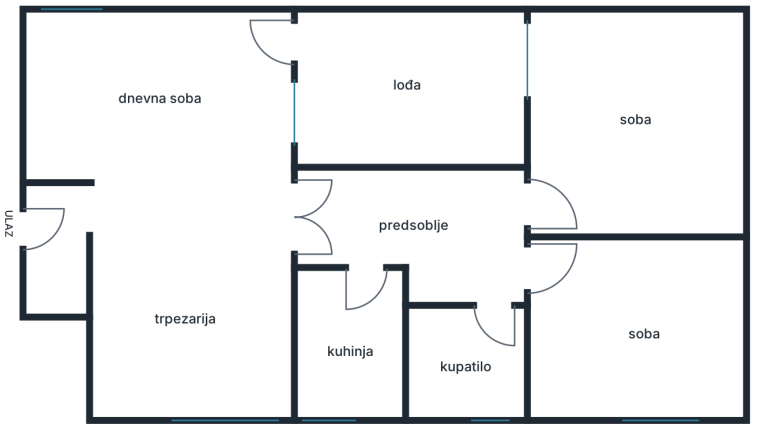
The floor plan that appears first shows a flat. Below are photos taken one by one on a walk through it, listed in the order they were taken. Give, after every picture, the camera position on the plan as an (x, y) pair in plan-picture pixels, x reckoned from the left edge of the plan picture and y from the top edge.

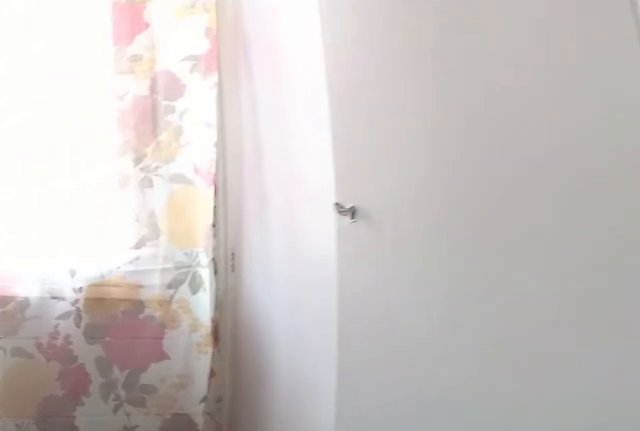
(350, 347)
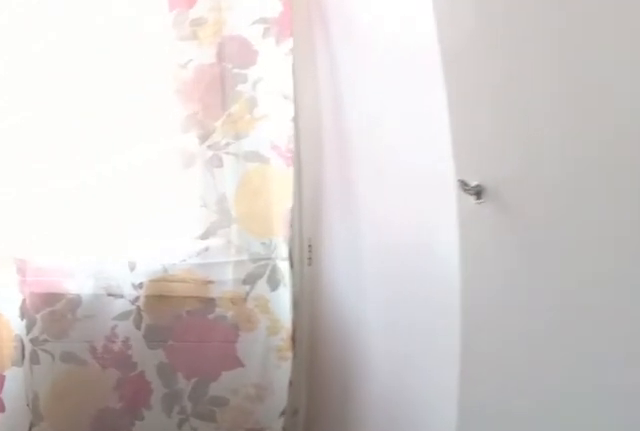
(351, 356)
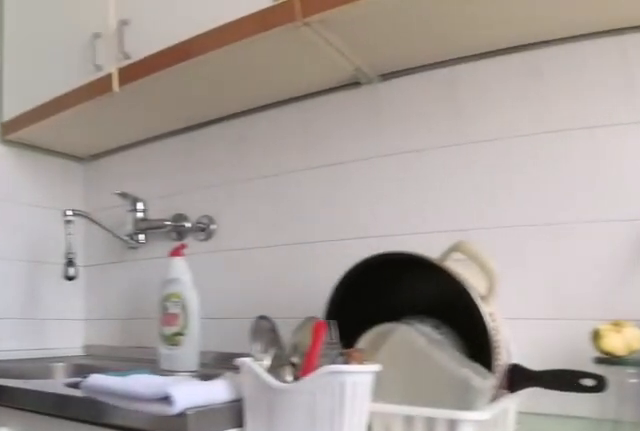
(341, 404)
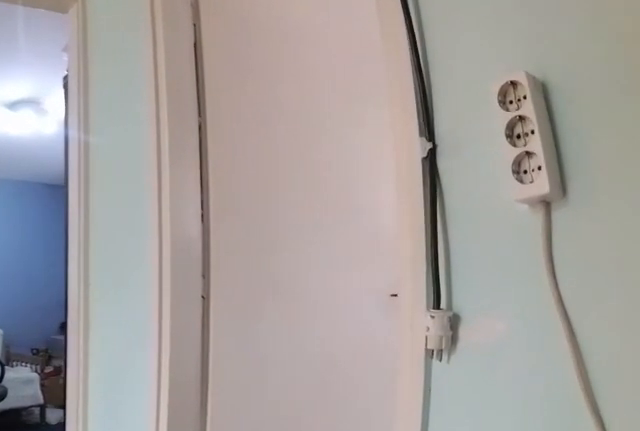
(412, 249)
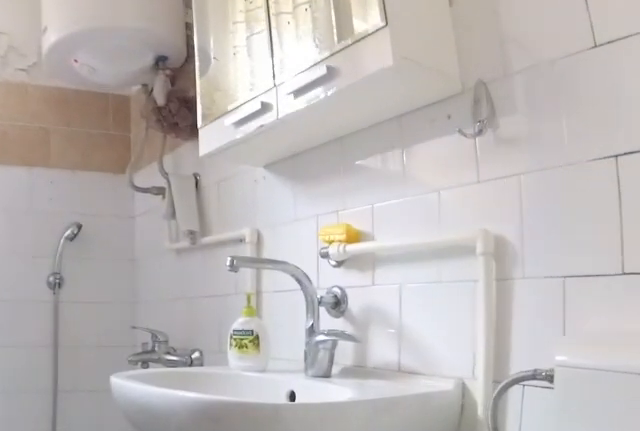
(489, 282)
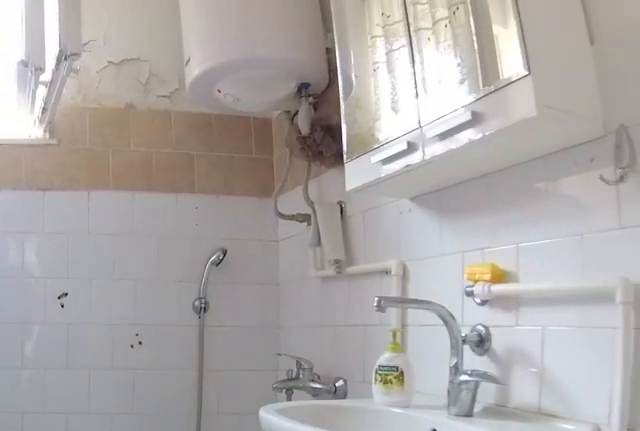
(487, 307)
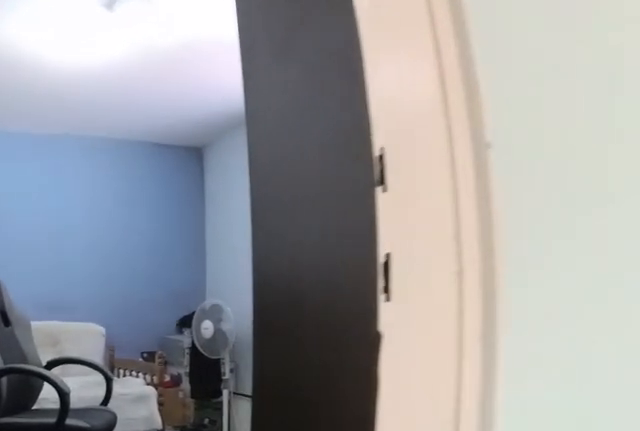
(494, 265)
